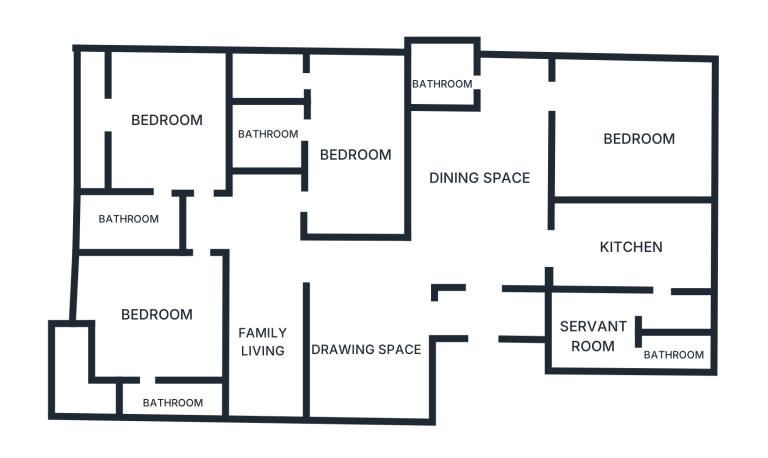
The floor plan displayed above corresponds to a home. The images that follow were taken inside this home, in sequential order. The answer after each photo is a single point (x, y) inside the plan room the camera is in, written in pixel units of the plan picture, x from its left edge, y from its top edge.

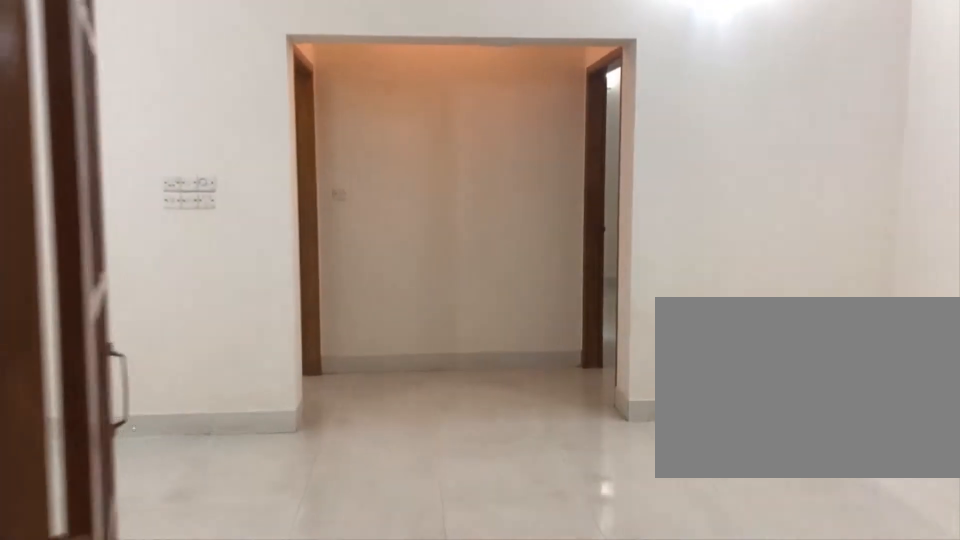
(315, 267)
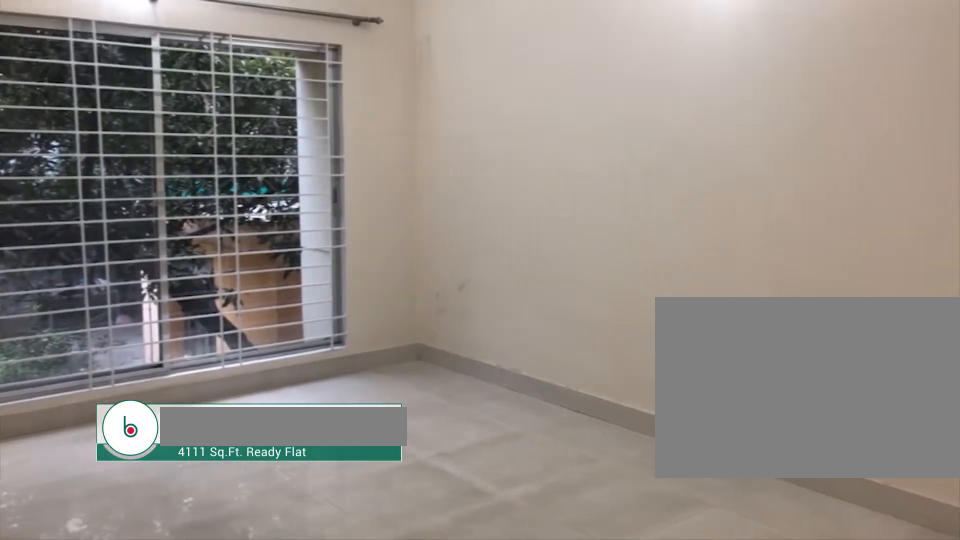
(353, 168)
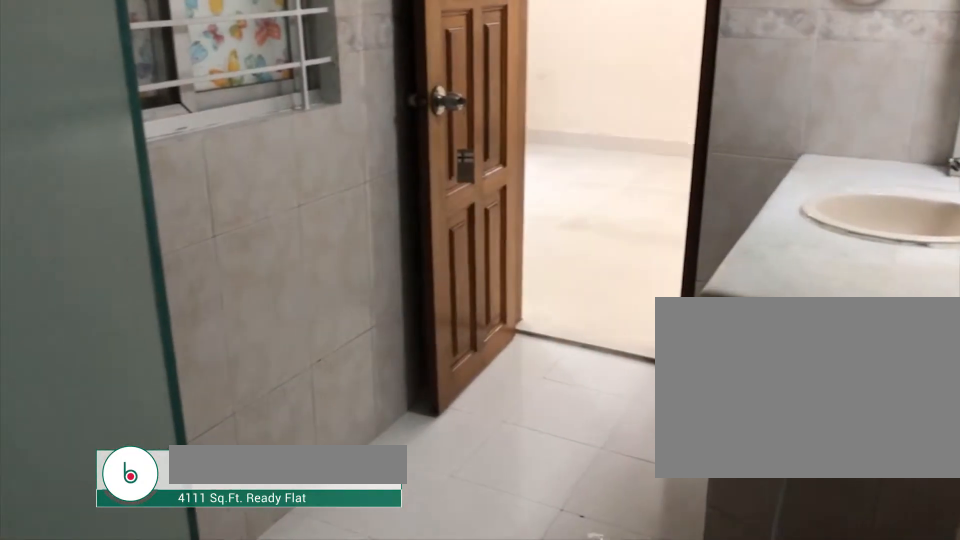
(266, 137)
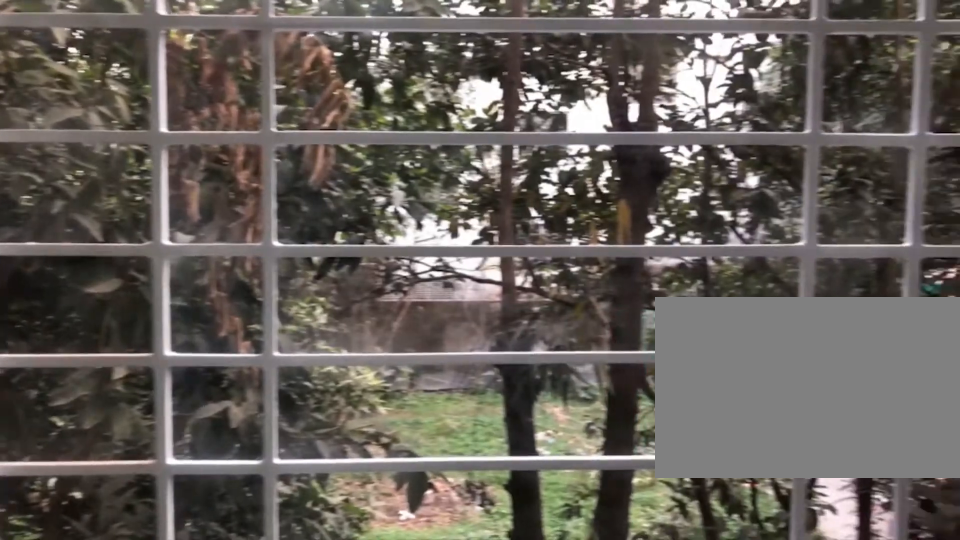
(274, 76)
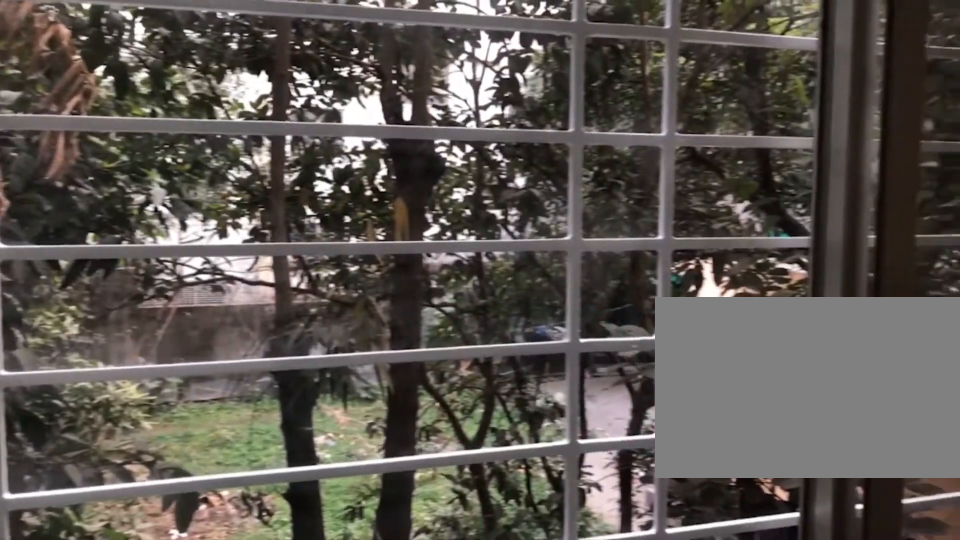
(274, 76)
